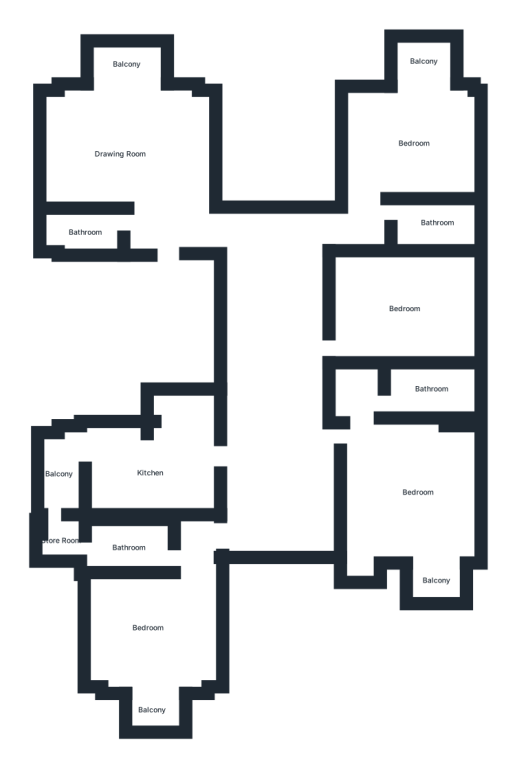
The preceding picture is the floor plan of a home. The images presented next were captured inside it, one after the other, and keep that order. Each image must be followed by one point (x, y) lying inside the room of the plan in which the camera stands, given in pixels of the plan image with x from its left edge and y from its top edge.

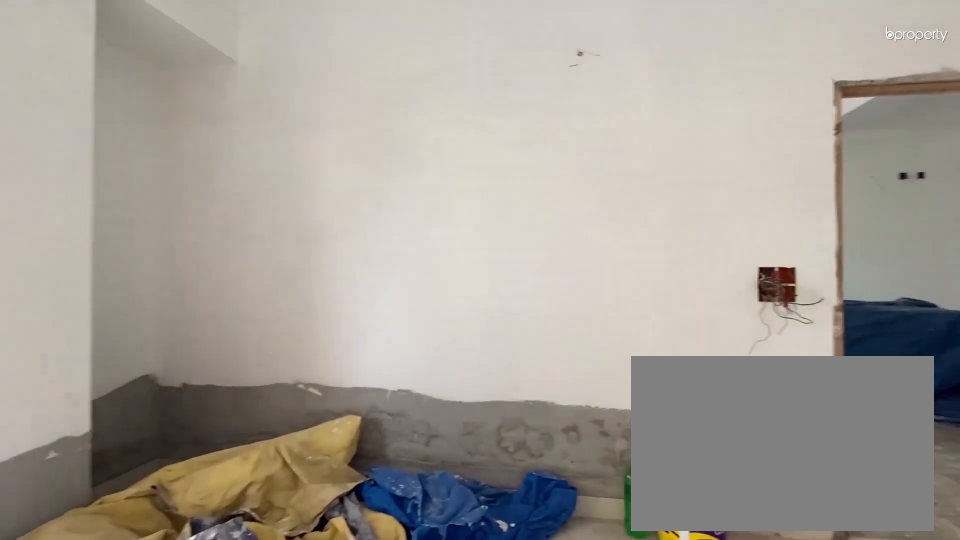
(416, 497)
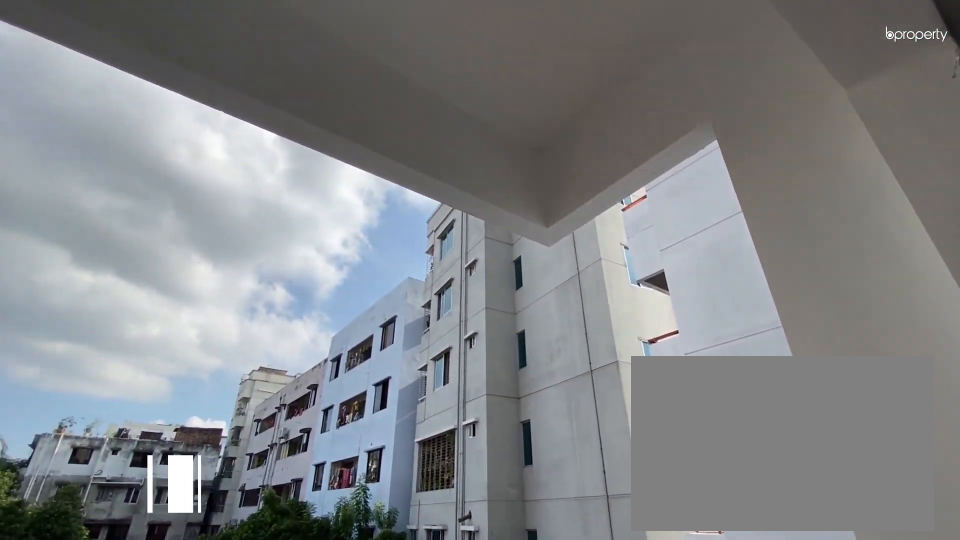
(435, 580)
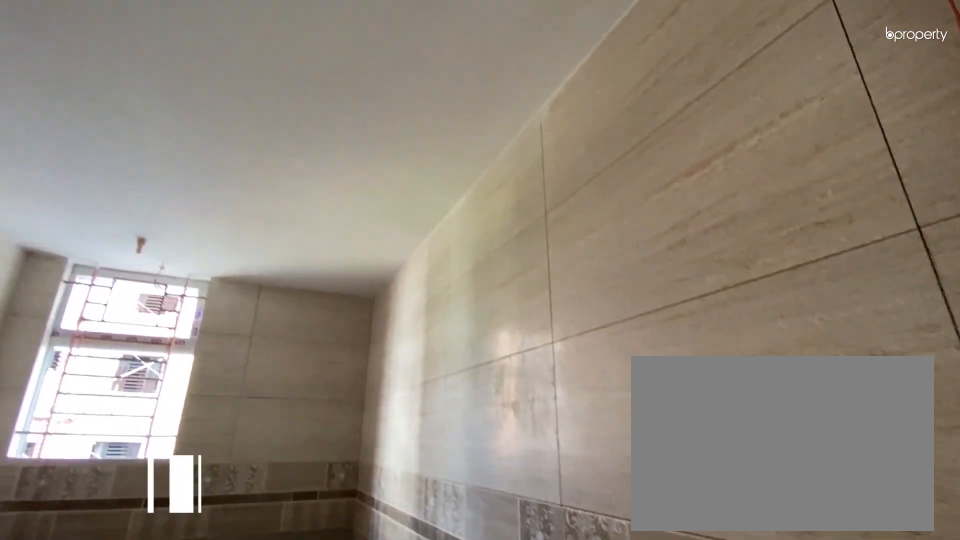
(430, 391)
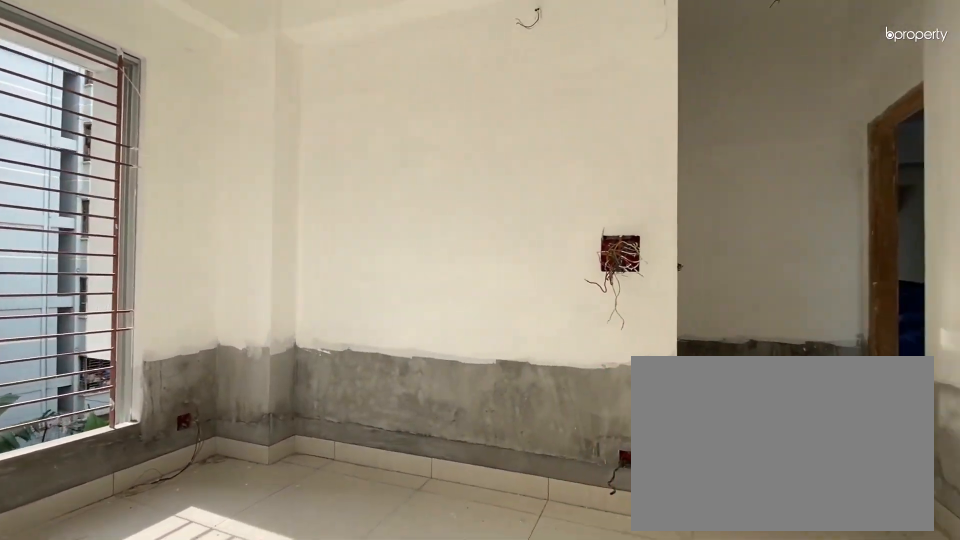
(151, 631)
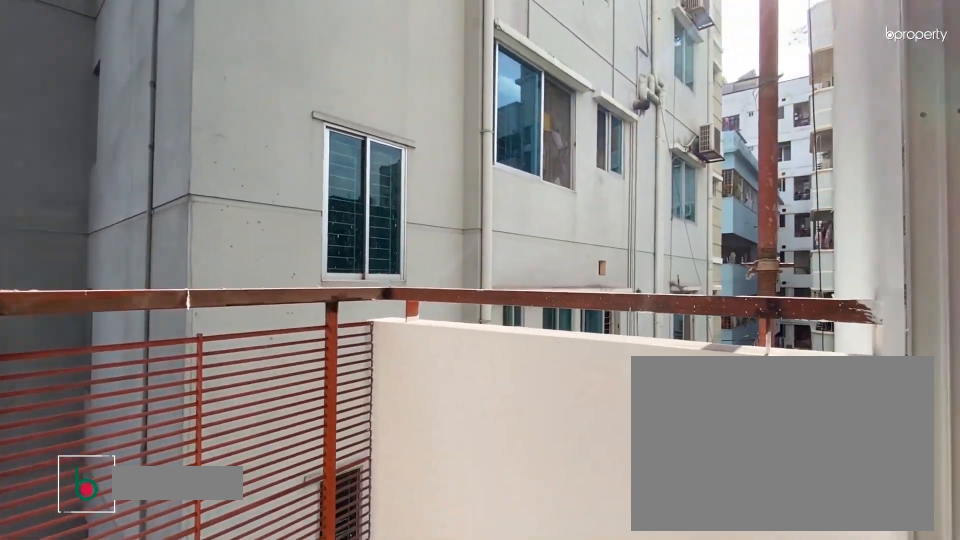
(155, 711)
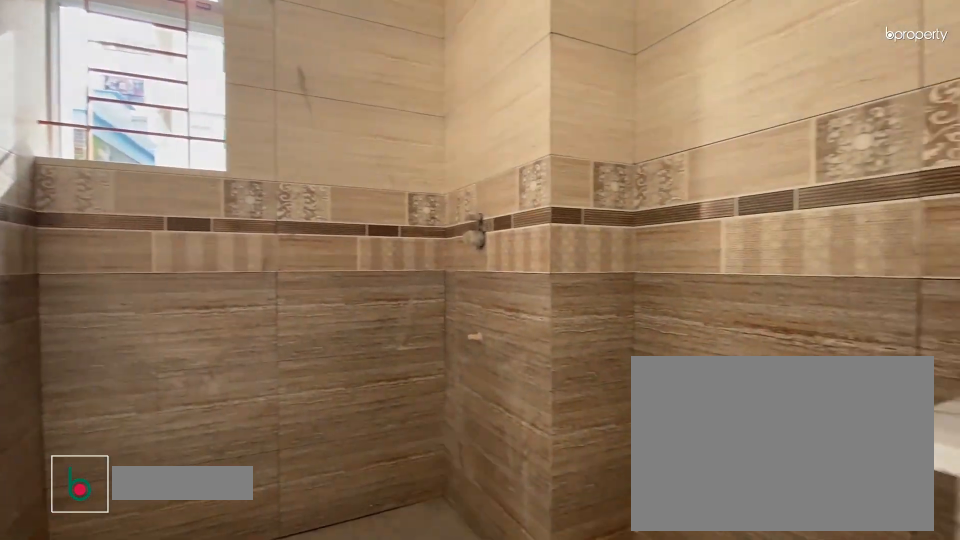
(132, 548)
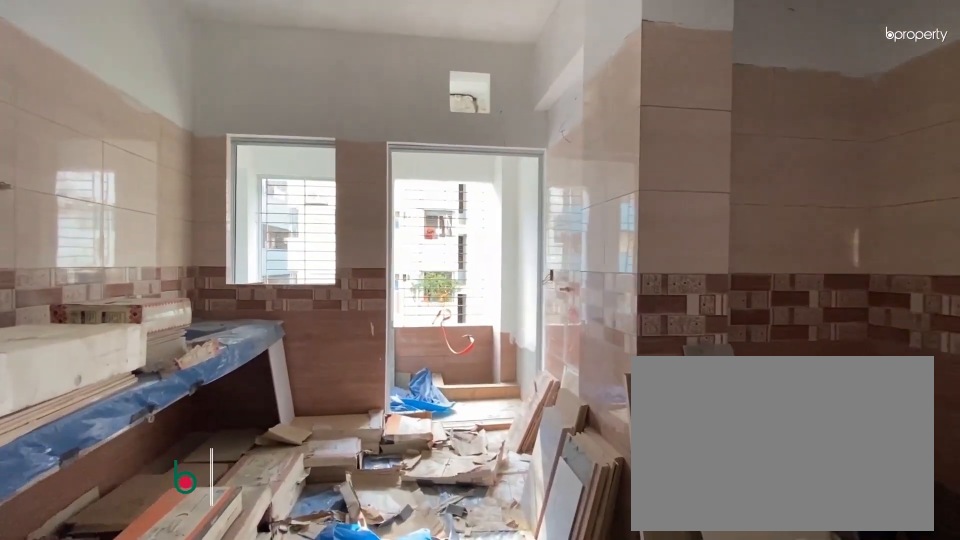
(147, 477)
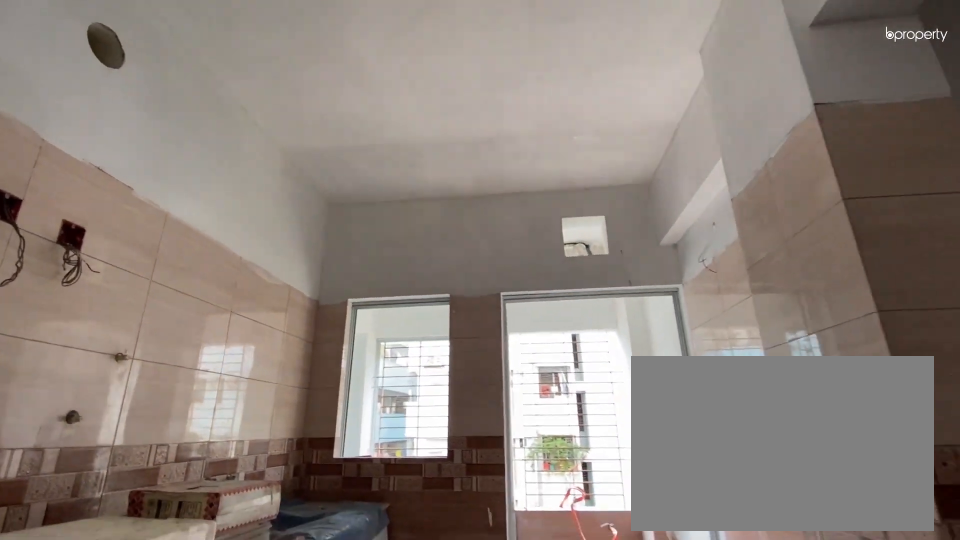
(147, 476)
